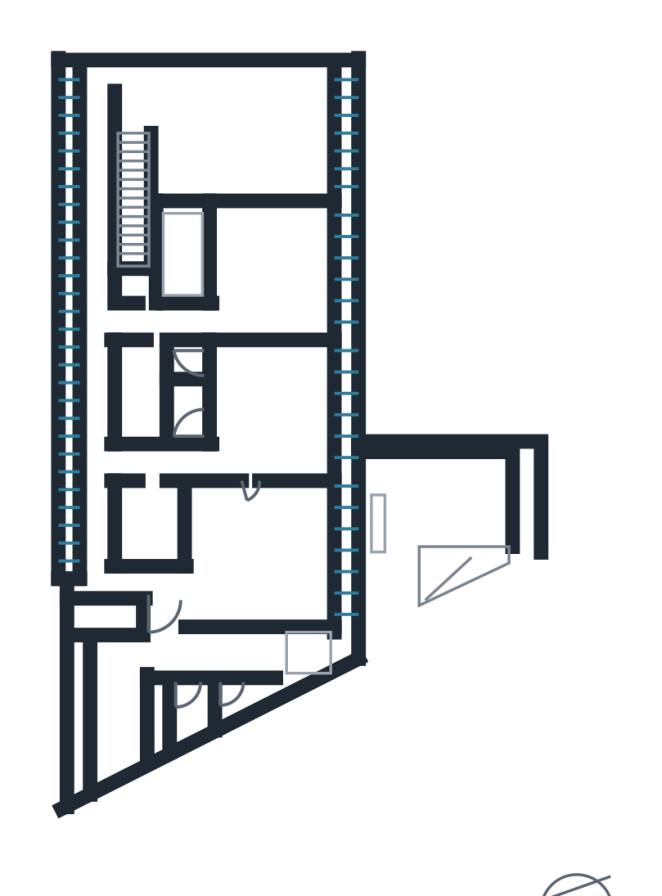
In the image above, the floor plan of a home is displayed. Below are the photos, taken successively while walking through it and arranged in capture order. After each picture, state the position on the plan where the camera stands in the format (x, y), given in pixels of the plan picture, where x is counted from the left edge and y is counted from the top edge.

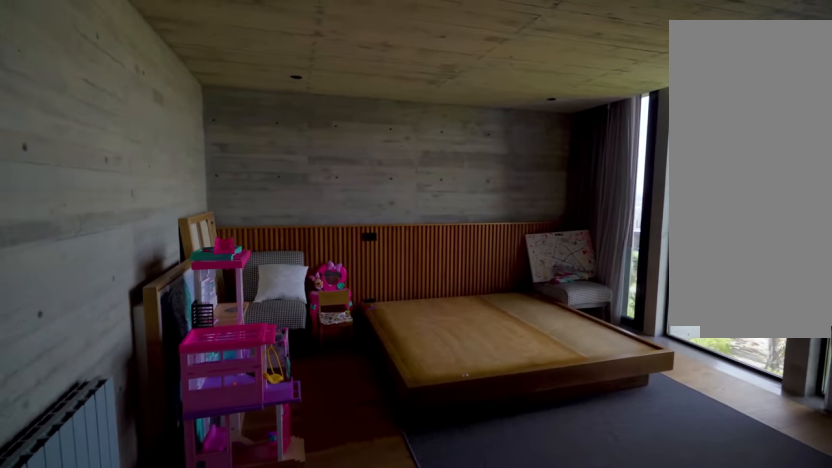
(222, 319)
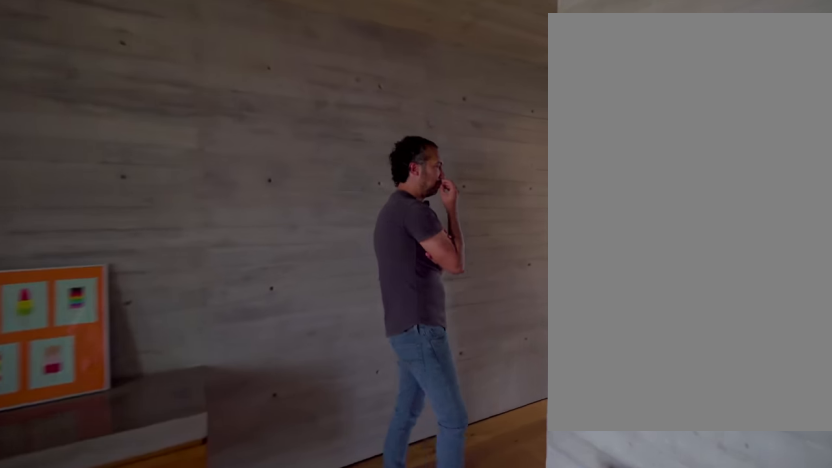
(239, 271)
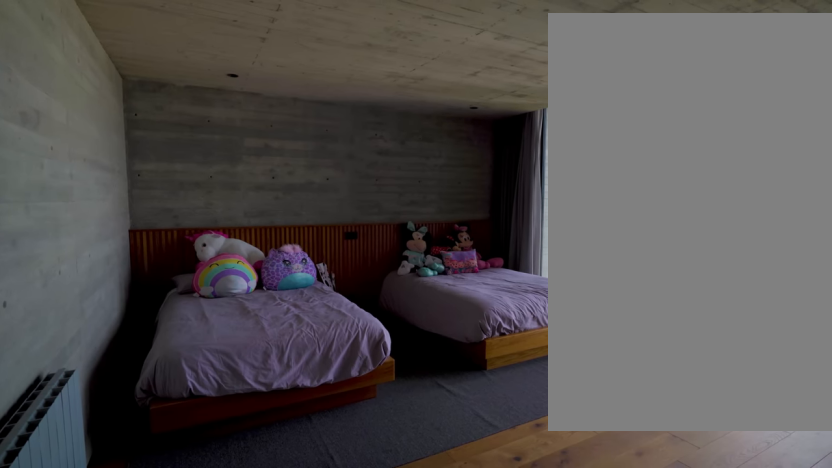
(230, 462)
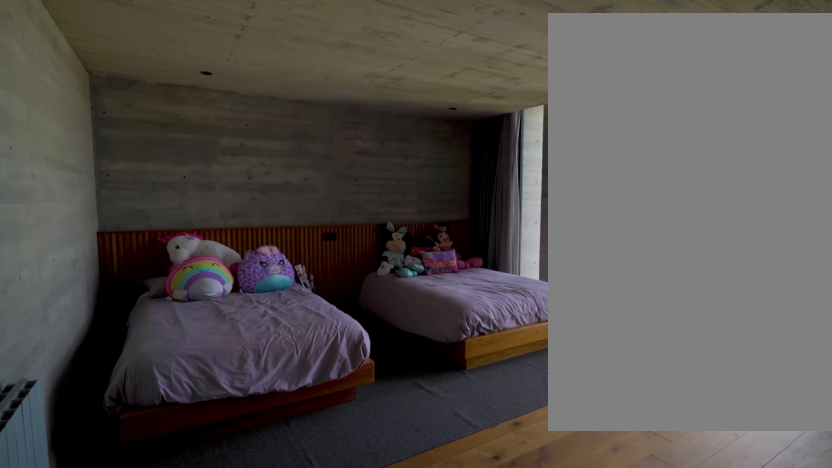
(230, 462)
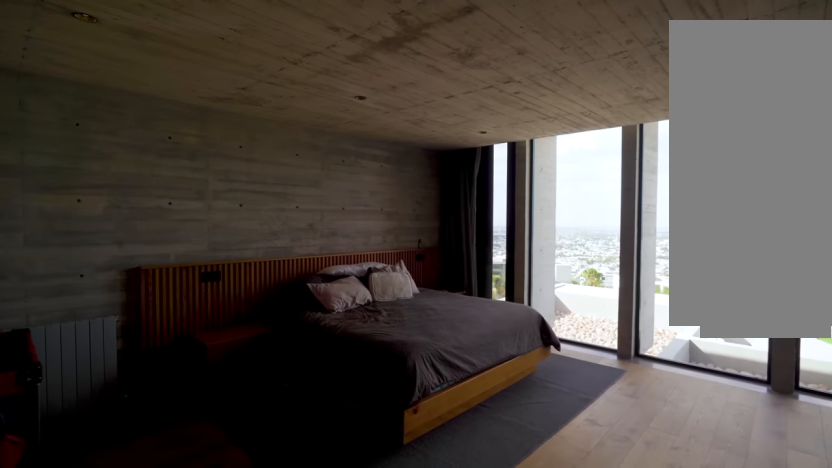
(194, 585)
